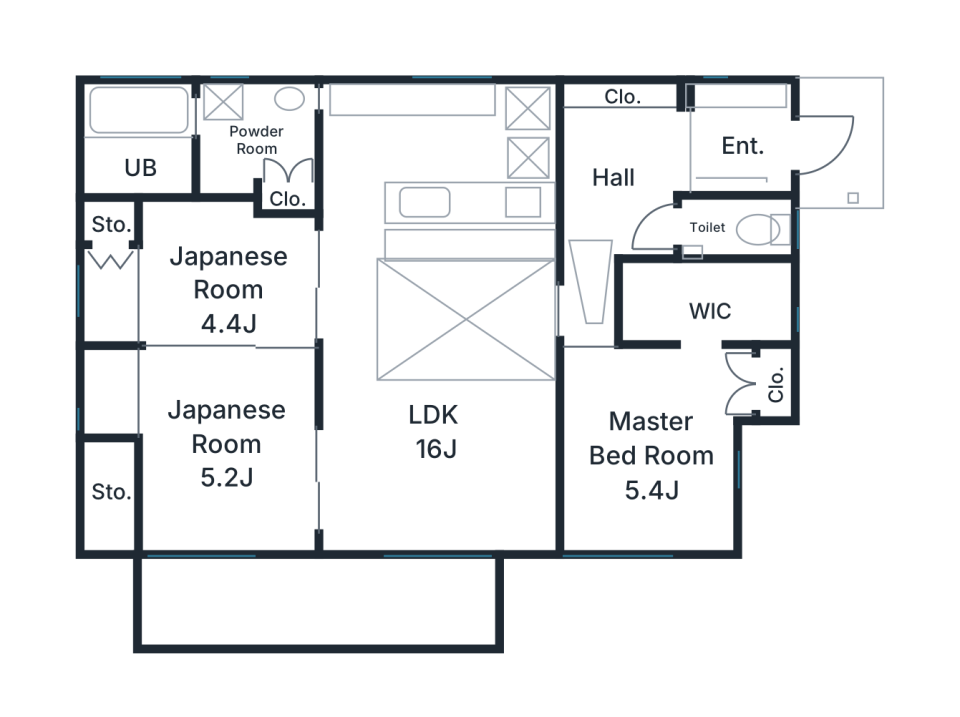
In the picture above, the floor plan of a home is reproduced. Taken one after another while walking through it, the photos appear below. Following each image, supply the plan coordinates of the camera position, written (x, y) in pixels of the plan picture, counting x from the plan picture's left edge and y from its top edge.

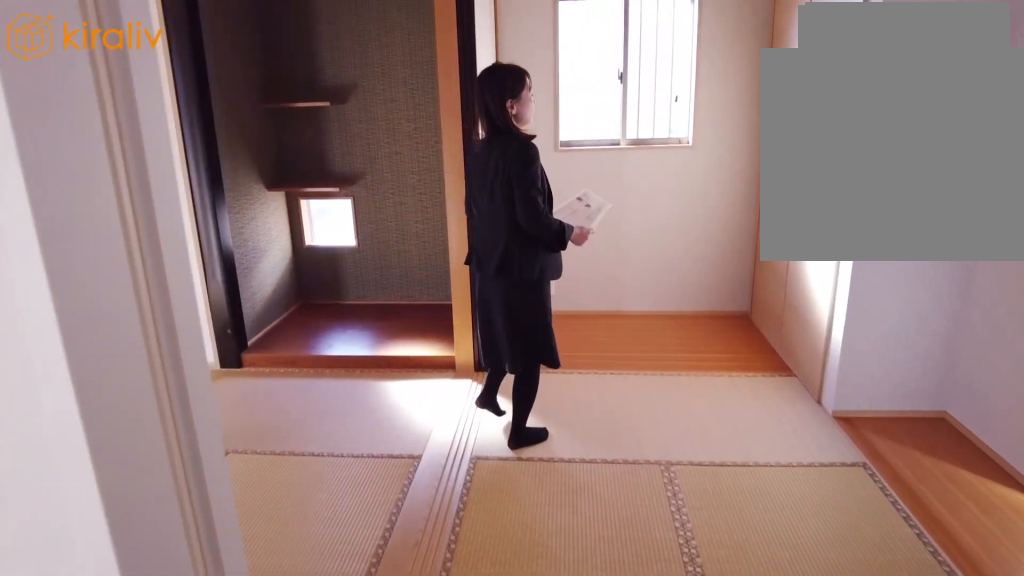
(211, 312)
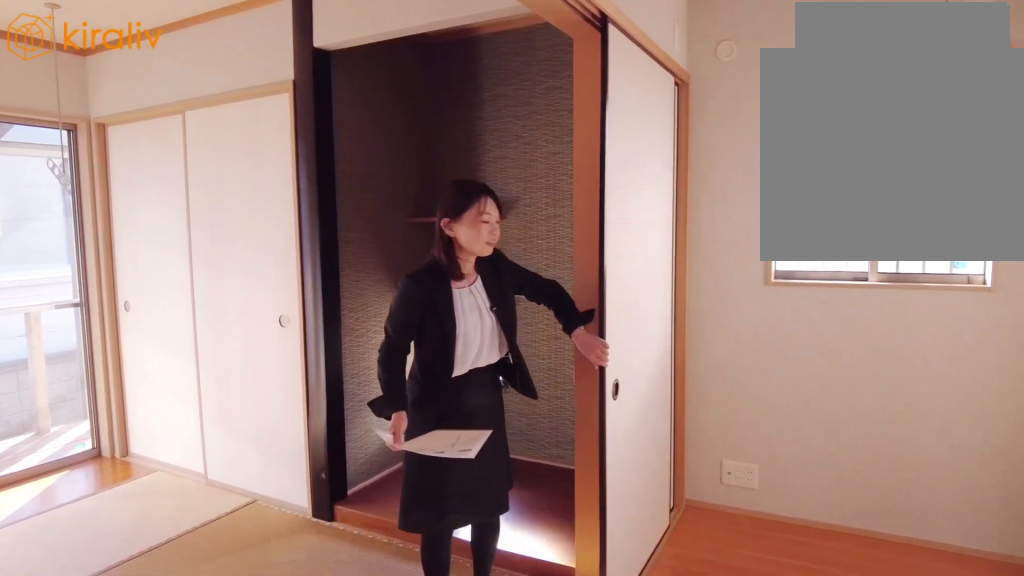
(174, 376)
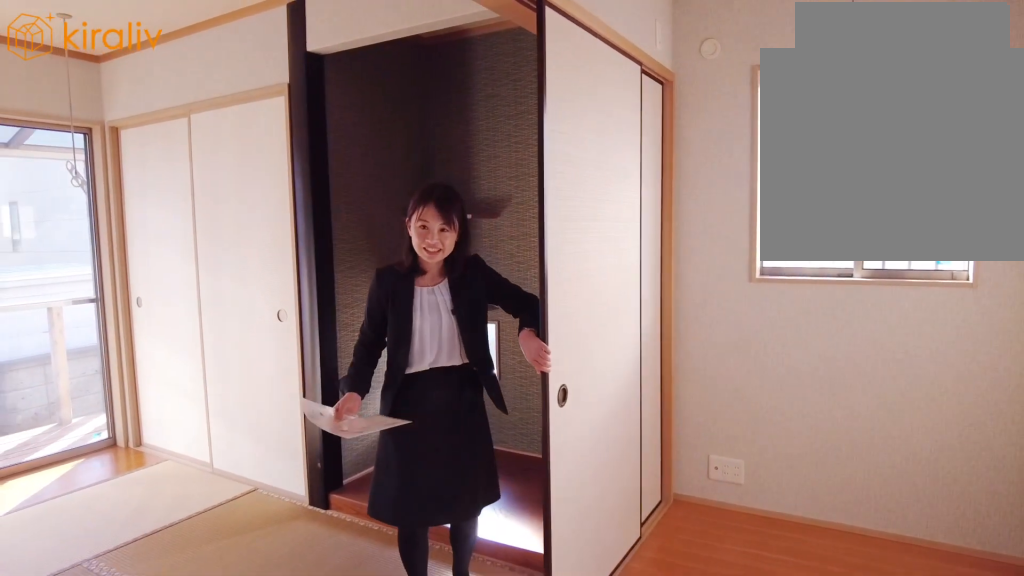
(173, 376)
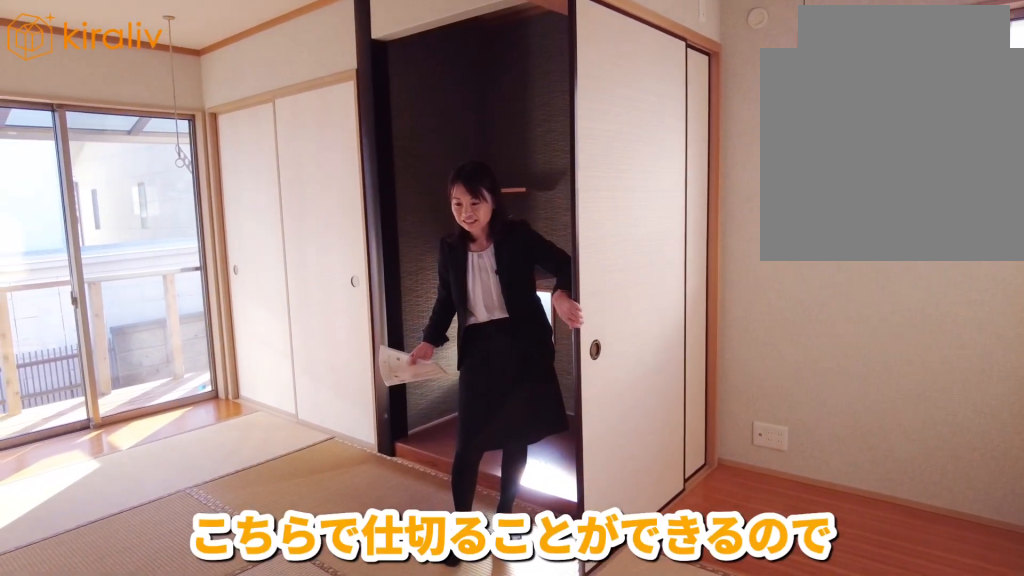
(173, 366)
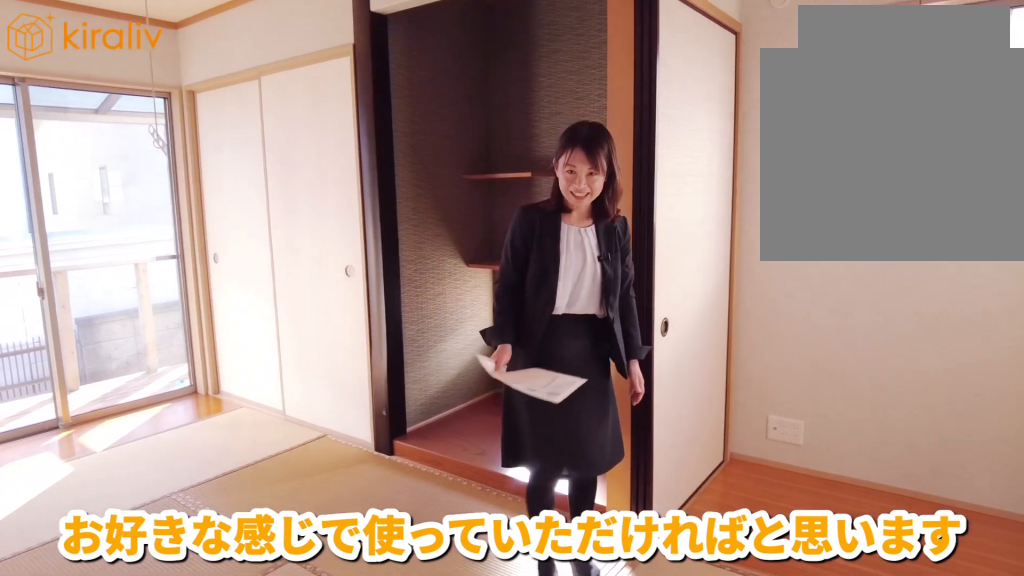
(176, 348)
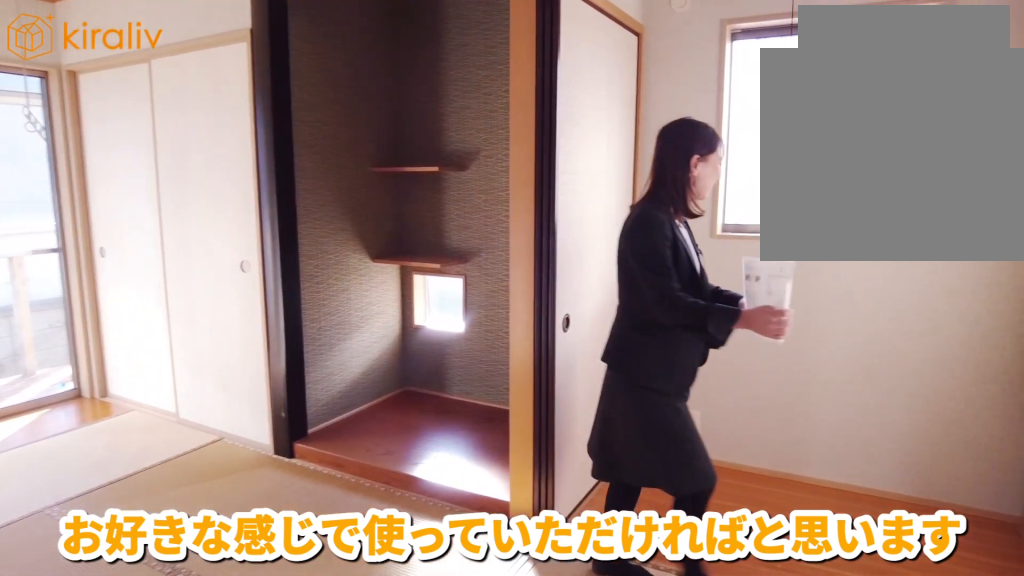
(176, 325)
